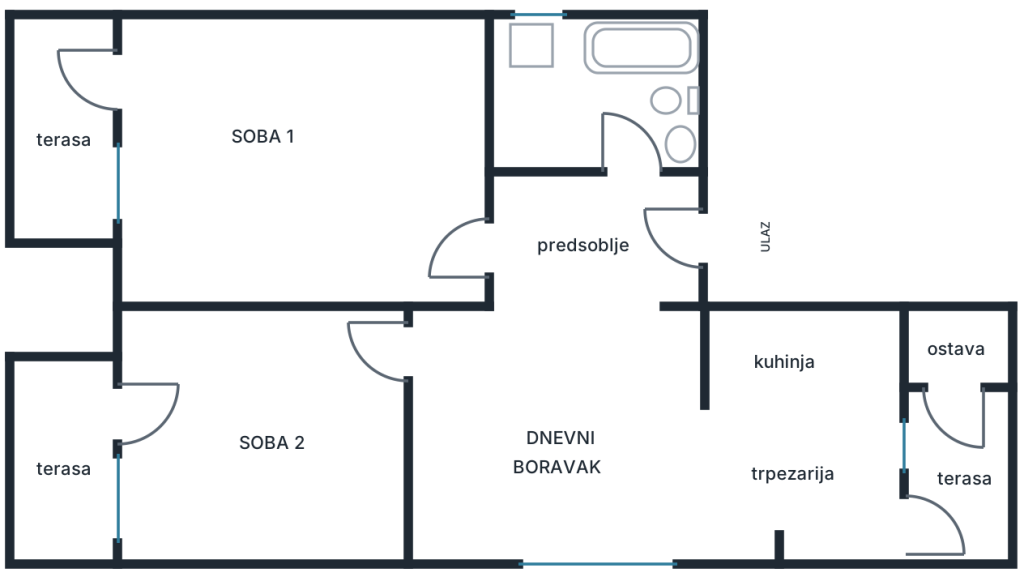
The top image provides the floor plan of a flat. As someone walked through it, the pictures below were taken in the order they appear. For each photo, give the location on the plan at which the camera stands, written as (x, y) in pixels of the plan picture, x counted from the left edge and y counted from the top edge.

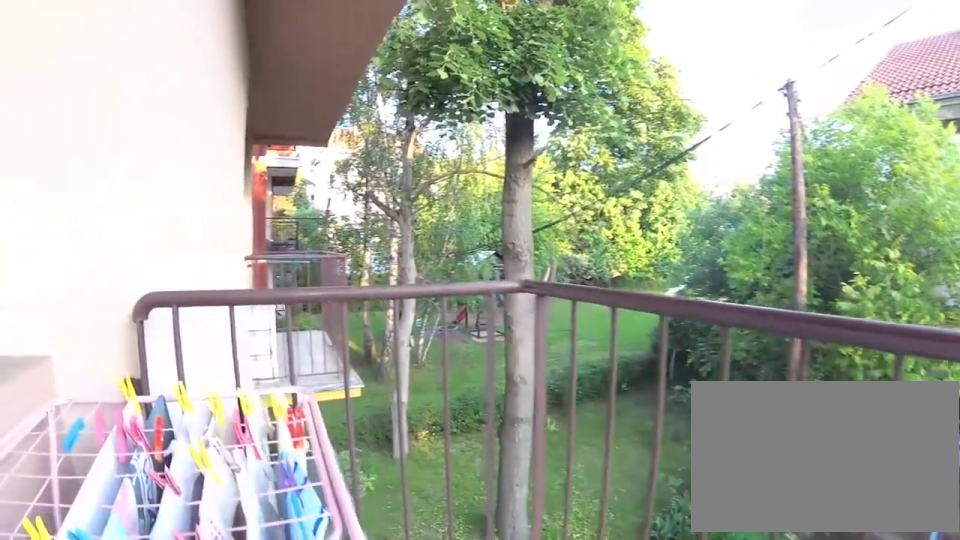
(89, 95)
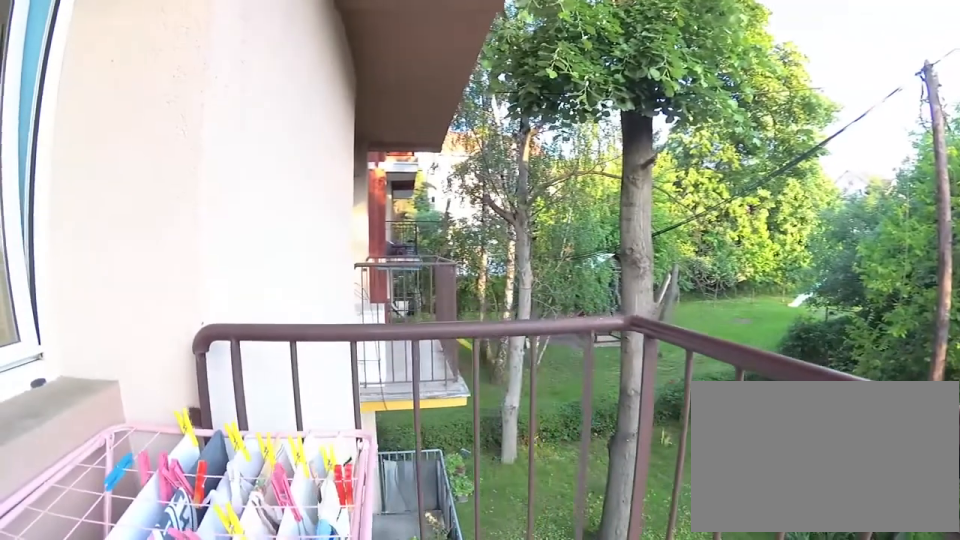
(71, 103)
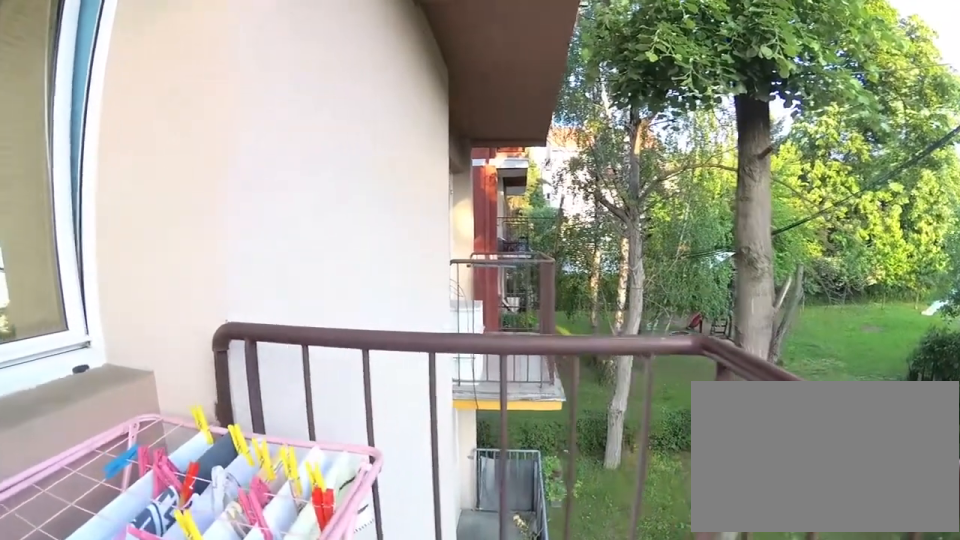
(60, 119)
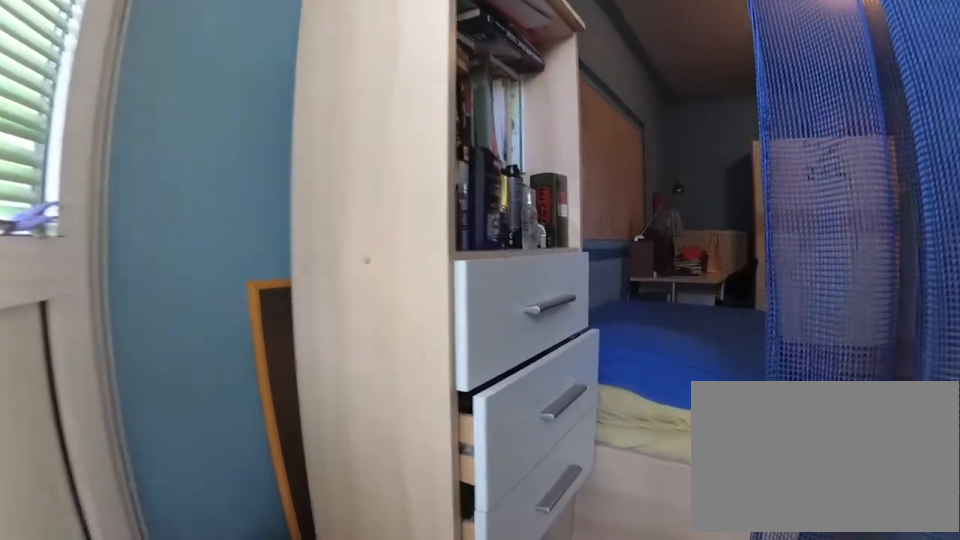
(54, 76)
